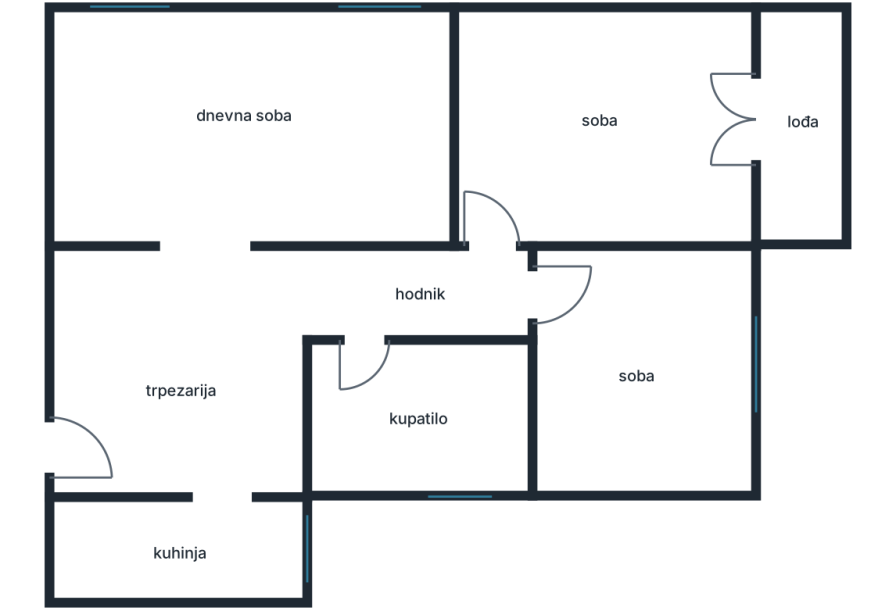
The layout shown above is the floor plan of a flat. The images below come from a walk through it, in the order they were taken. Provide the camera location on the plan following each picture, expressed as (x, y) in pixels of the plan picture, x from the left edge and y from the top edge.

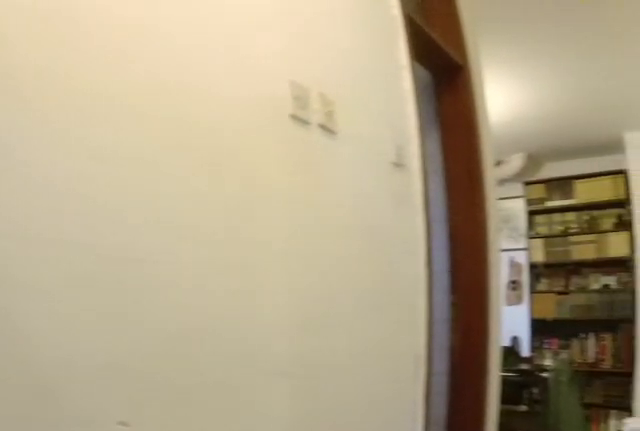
(514, 260)
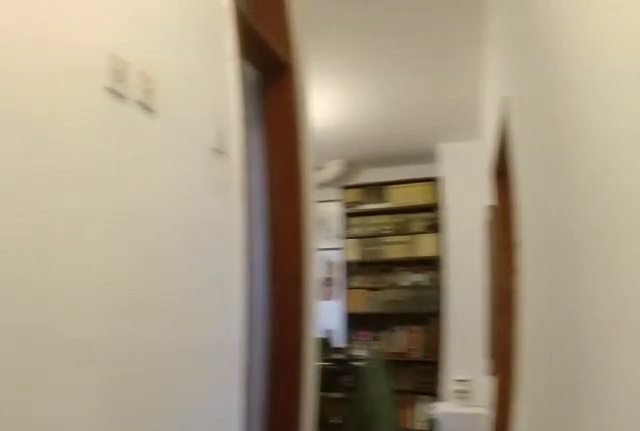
(514, 275)
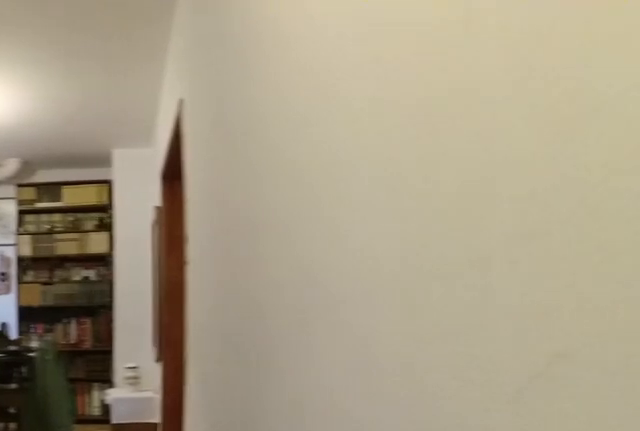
(498, 286)
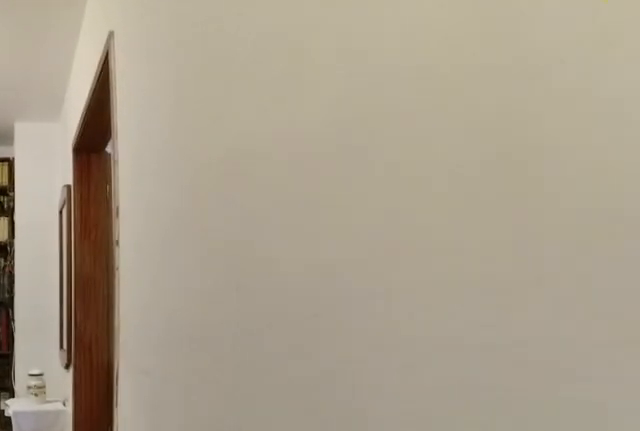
(440, 289)
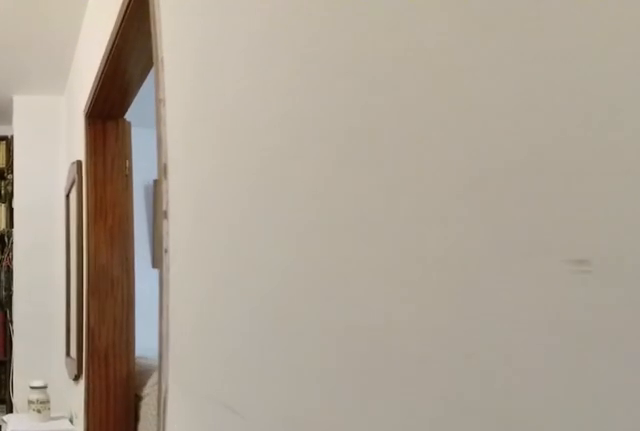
(392, 289)
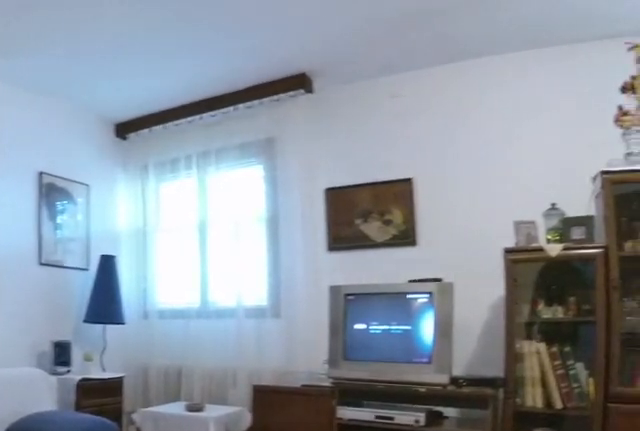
(242, 275)
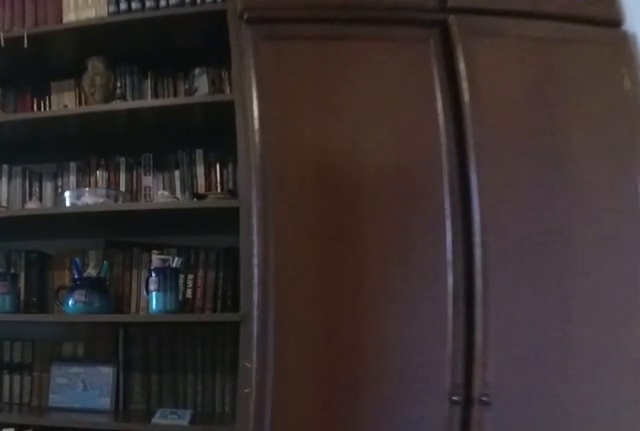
(328, 218)
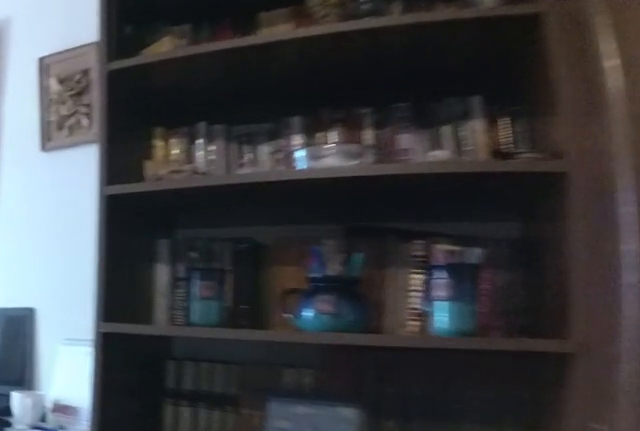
(353, 217)
